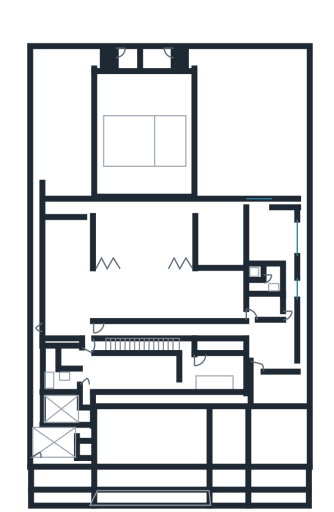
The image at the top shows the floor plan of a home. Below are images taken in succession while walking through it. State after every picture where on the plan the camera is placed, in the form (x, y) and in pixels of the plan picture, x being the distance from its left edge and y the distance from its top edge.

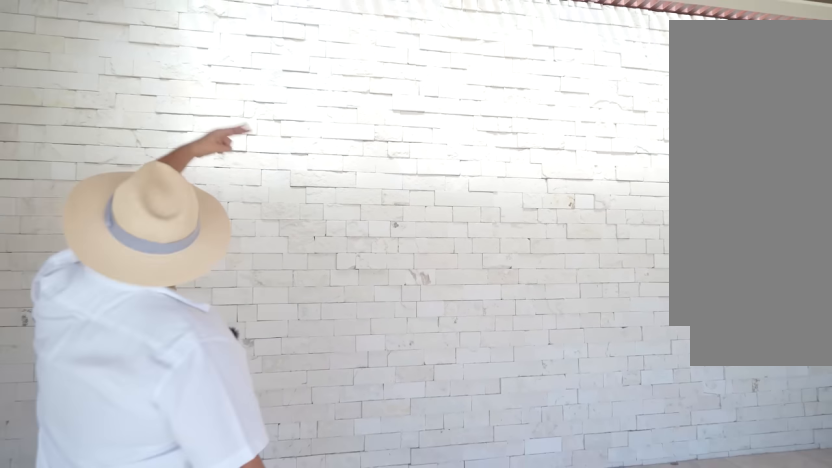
(120, 411)
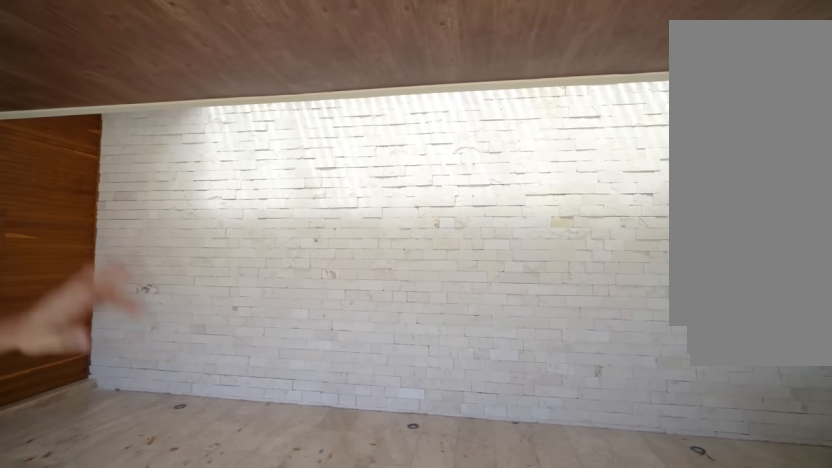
(133, 435)
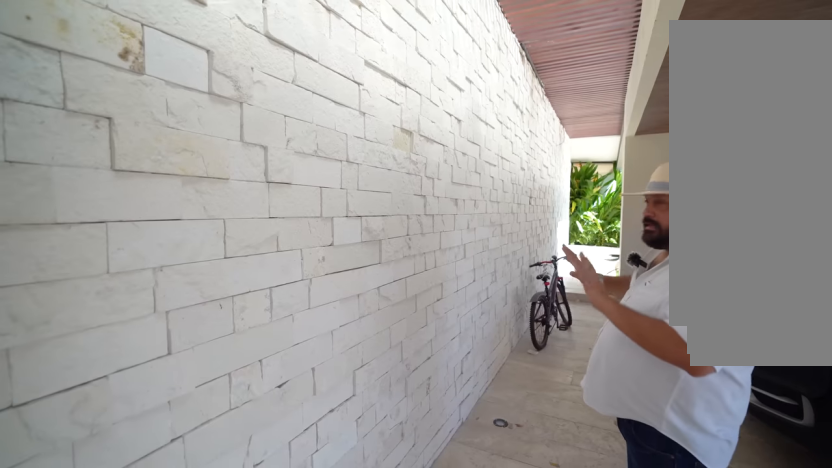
(124, 408)
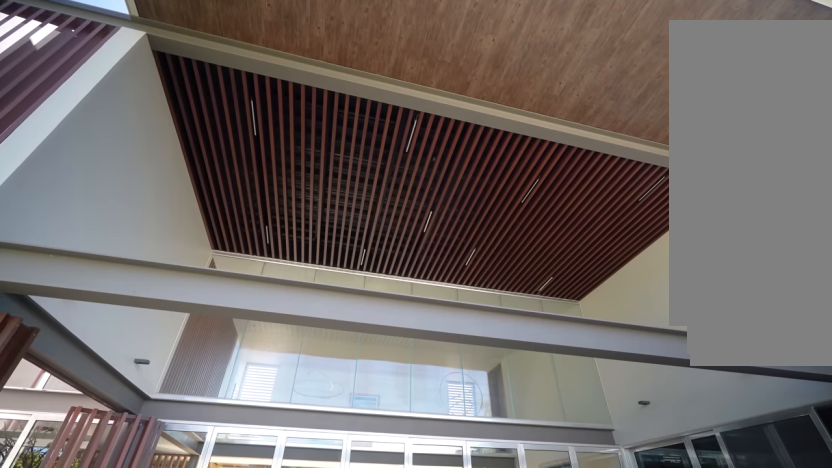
(148, 194)
